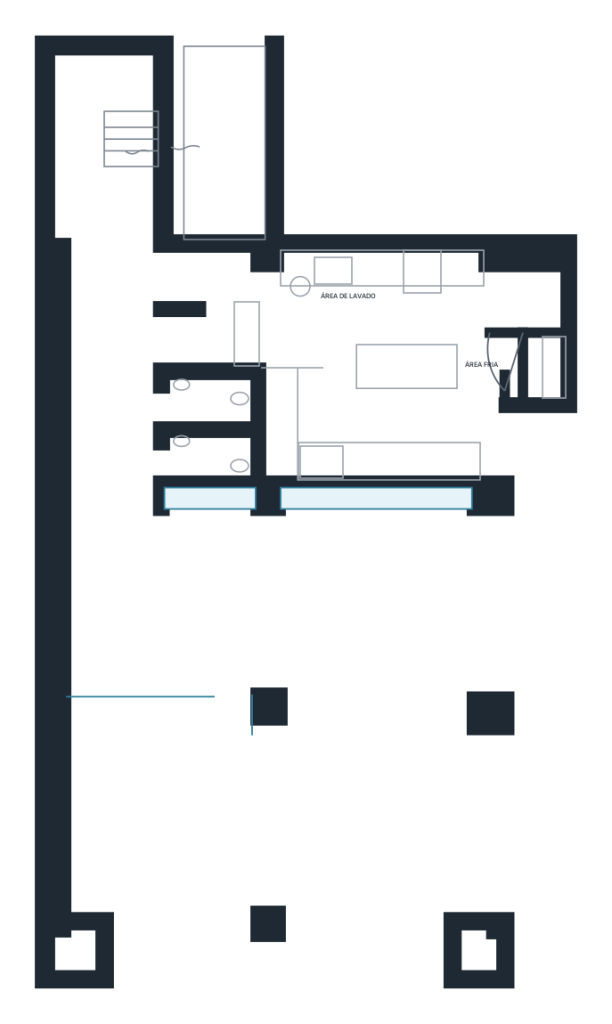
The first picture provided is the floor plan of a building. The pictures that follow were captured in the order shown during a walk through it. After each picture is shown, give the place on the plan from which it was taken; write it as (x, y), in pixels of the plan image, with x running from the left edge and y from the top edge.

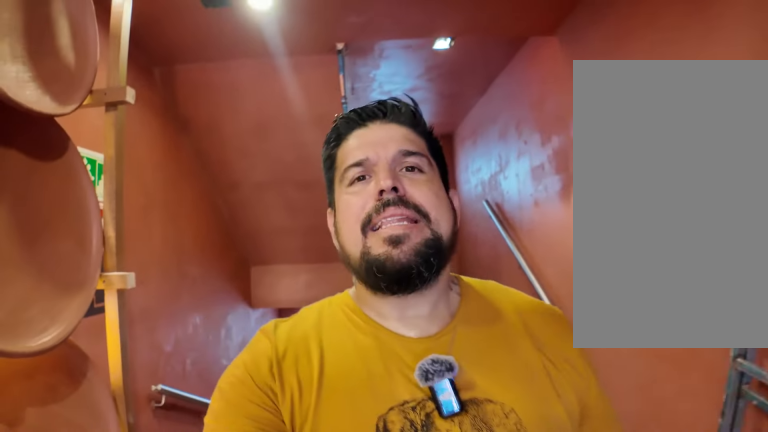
(97, 275)
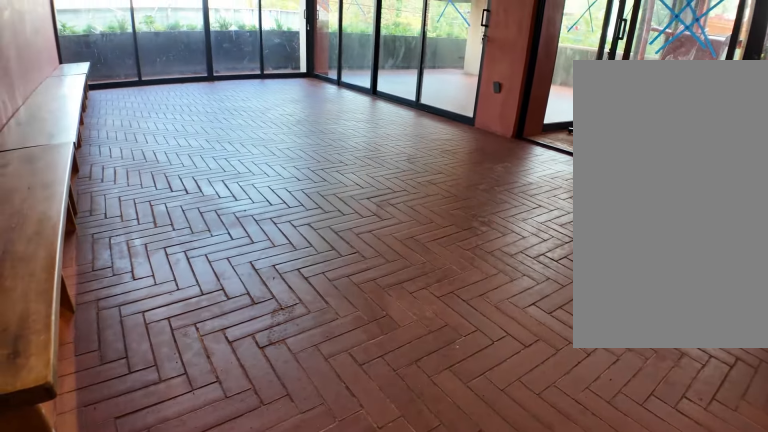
(121, 586)
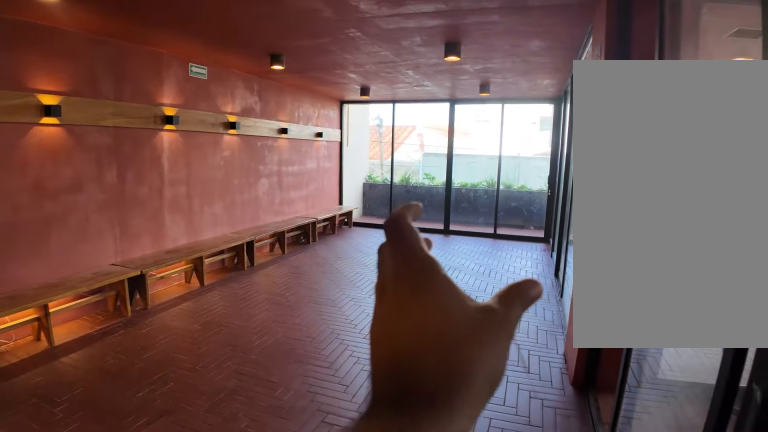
(121, 586)
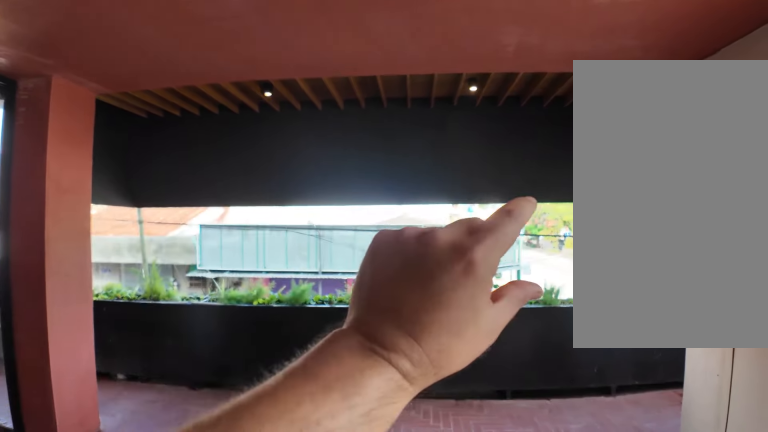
(413, 822)
